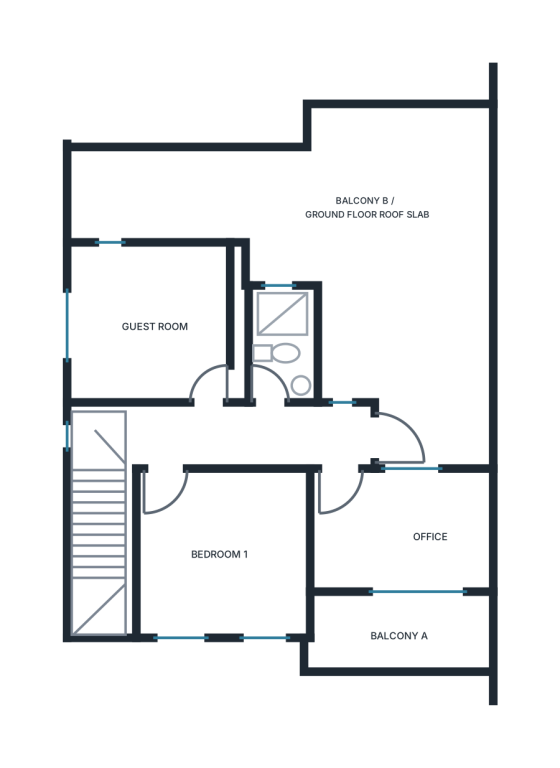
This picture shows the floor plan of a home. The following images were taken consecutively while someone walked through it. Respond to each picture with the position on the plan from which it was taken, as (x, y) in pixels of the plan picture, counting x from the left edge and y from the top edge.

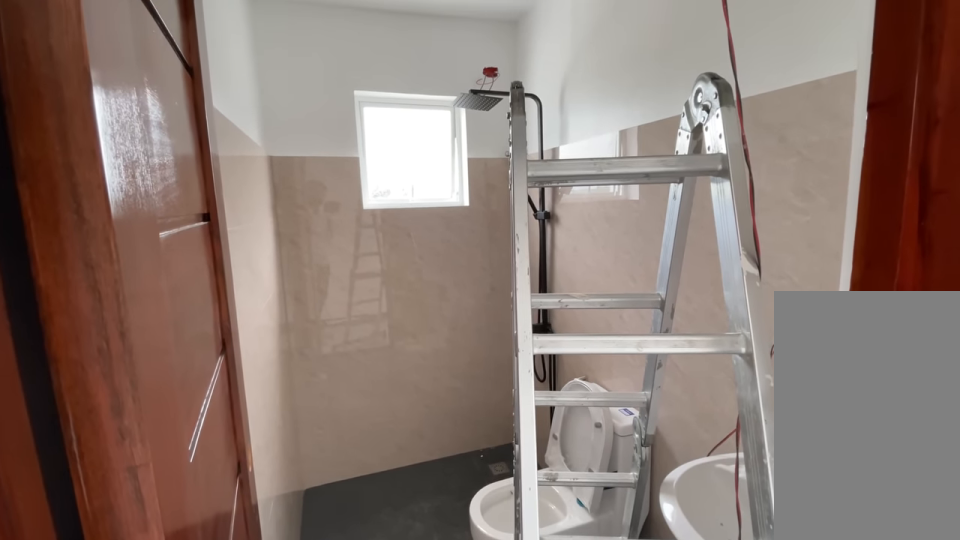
(277, 419)
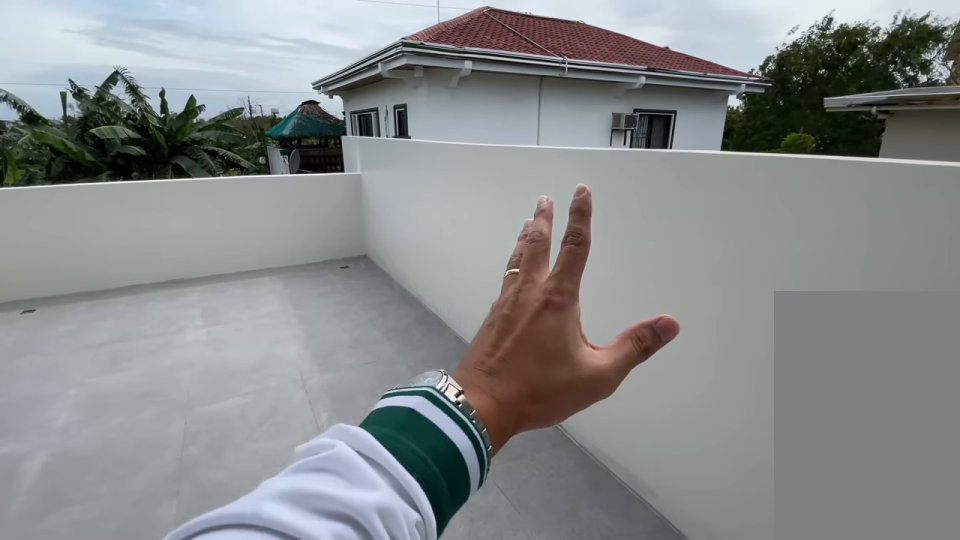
(448, 392)
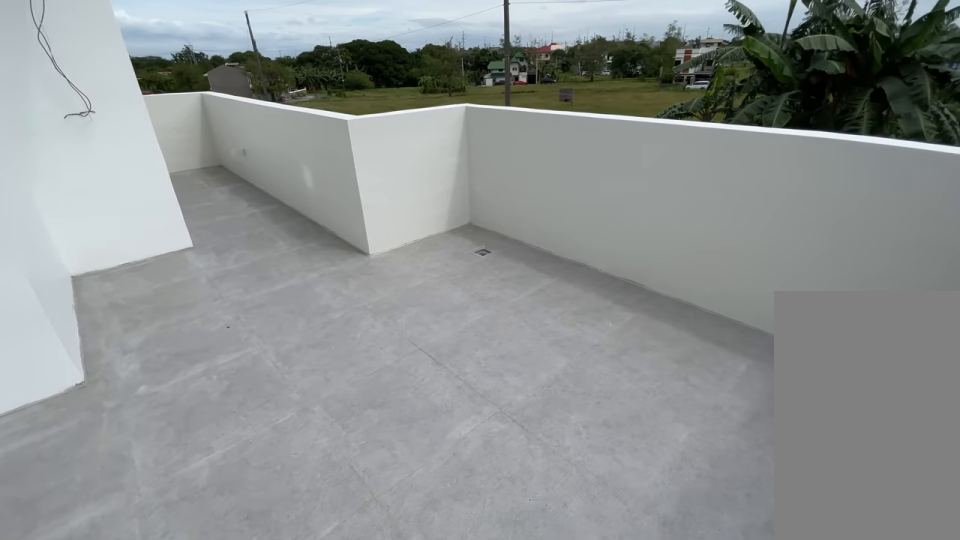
(448, 378)
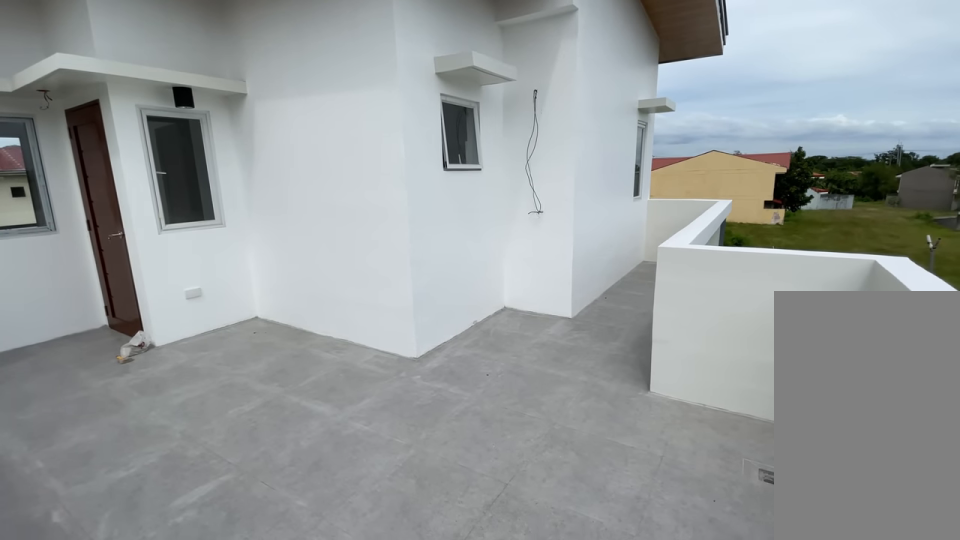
(448, 378)
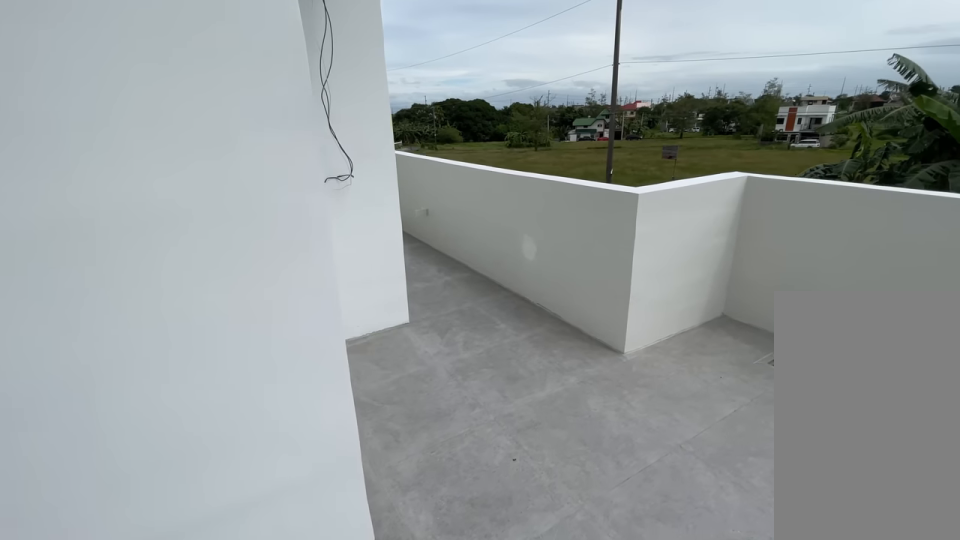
(373, 367)
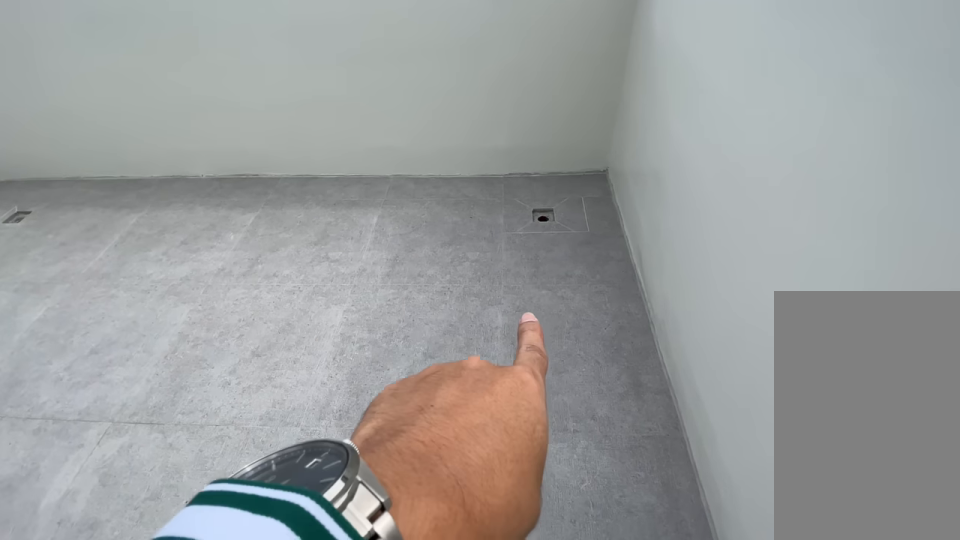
(395, 242)
